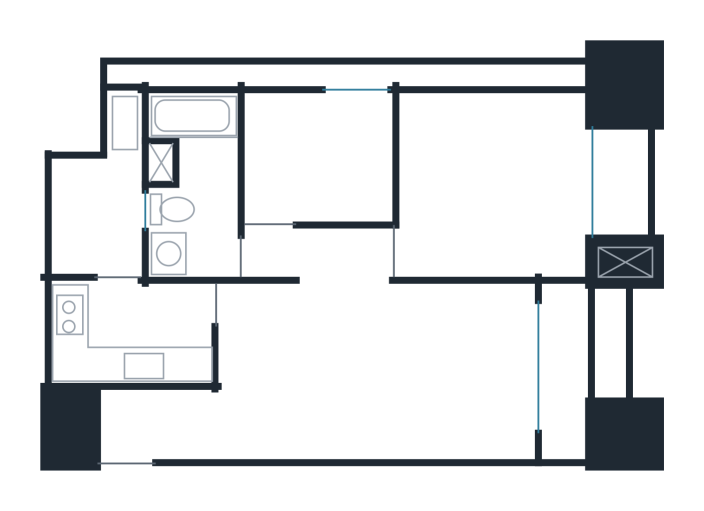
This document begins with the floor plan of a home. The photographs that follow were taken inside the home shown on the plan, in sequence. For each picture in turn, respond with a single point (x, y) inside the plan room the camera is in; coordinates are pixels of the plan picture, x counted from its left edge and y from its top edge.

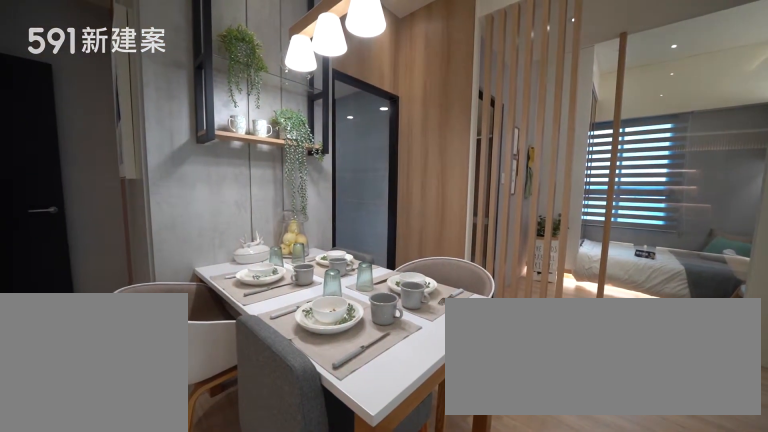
(270, 352)
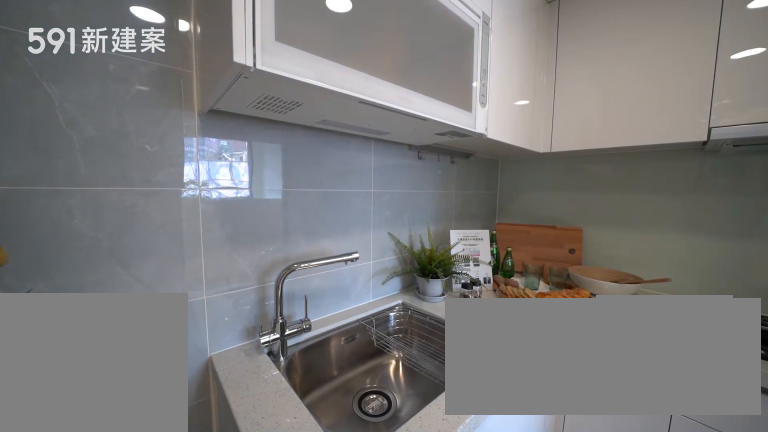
(130, 330)
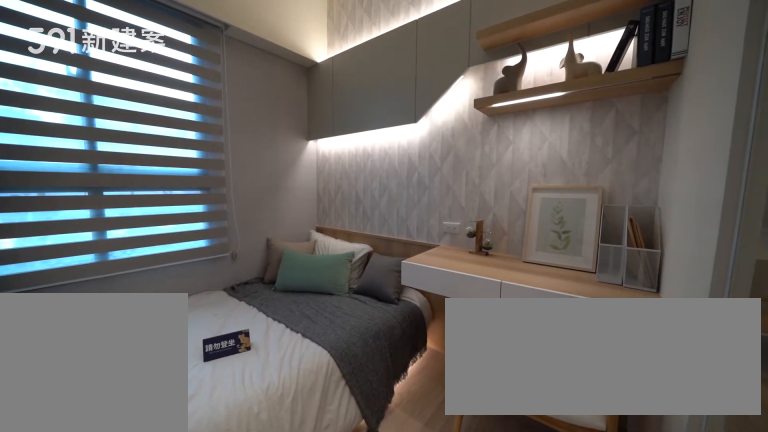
(318, 153)
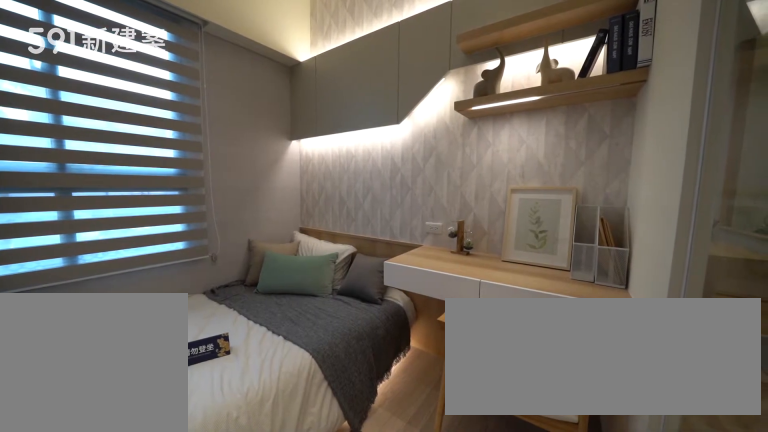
(318, 153)
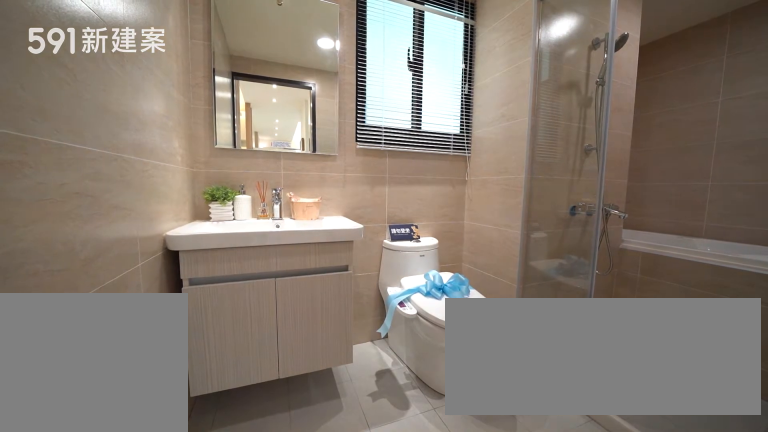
(193, 179)
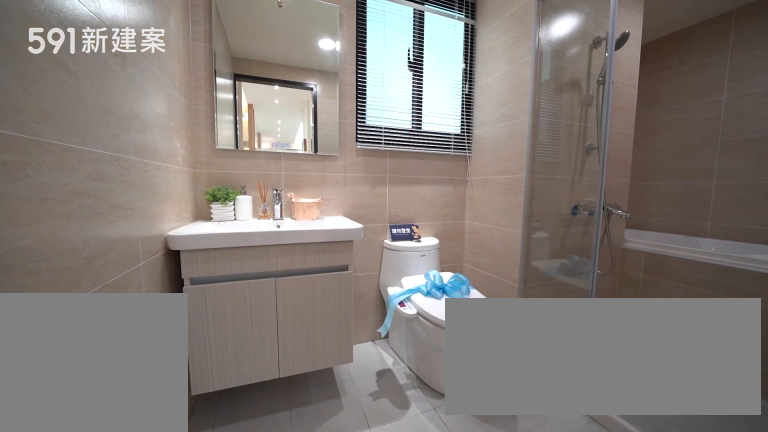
(193, 179)
